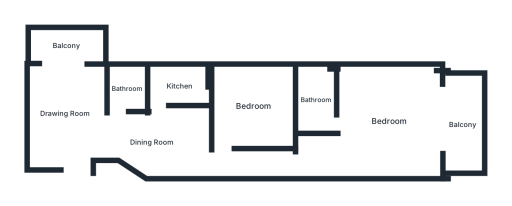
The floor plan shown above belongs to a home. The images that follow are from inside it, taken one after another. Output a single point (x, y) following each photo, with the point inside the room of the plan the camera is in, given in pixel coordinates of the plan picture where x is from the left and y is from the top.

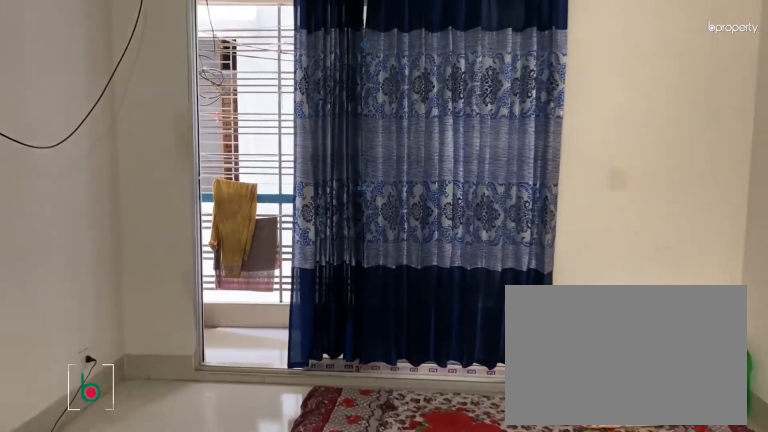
(64, 114)
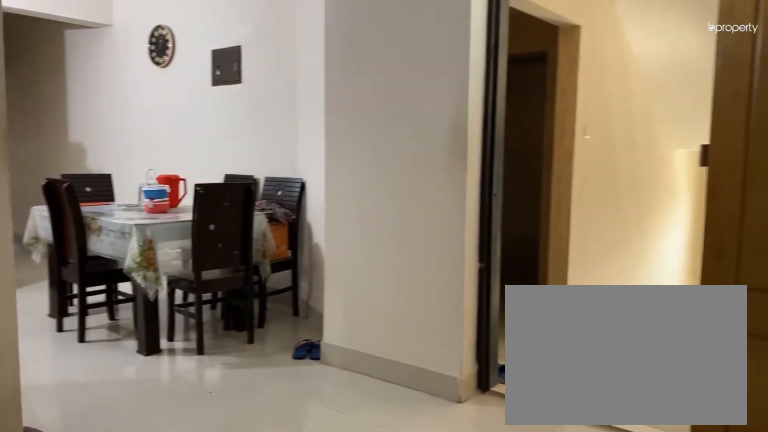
(63, 113)
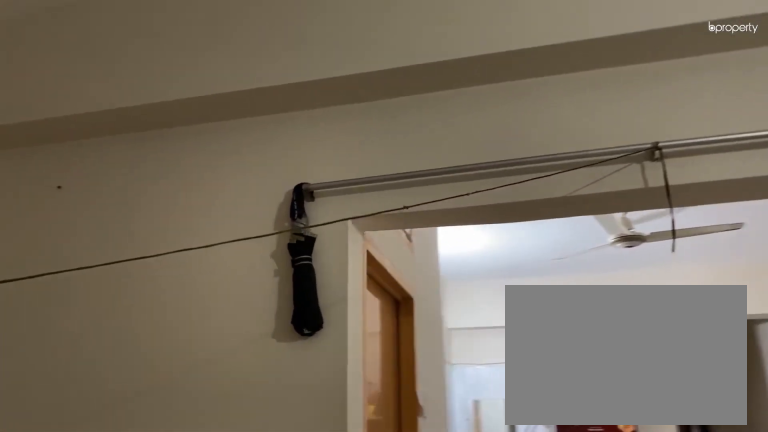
(63, 113)
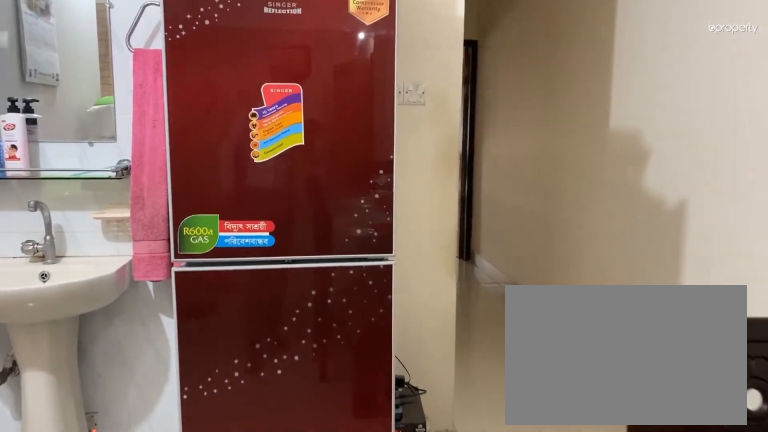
(151, 141)
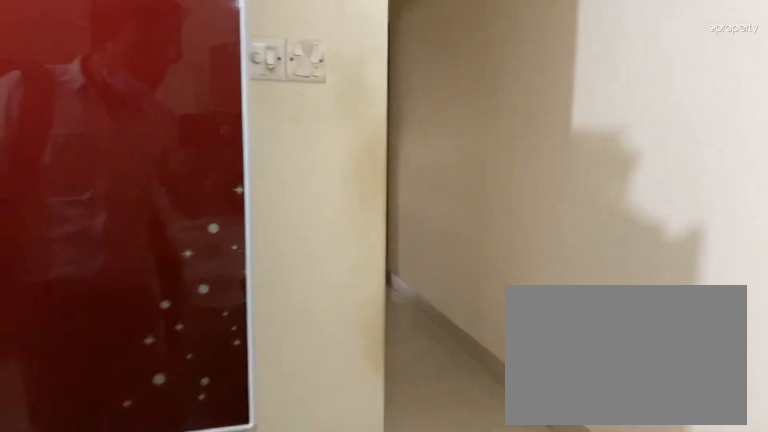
(151, 141)
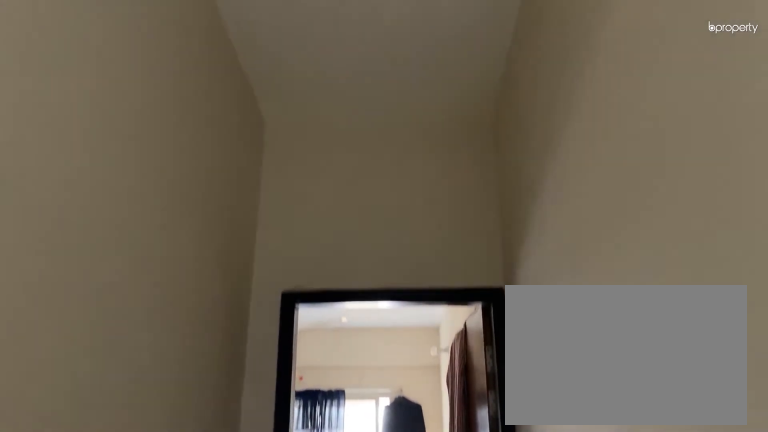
(151, 141)
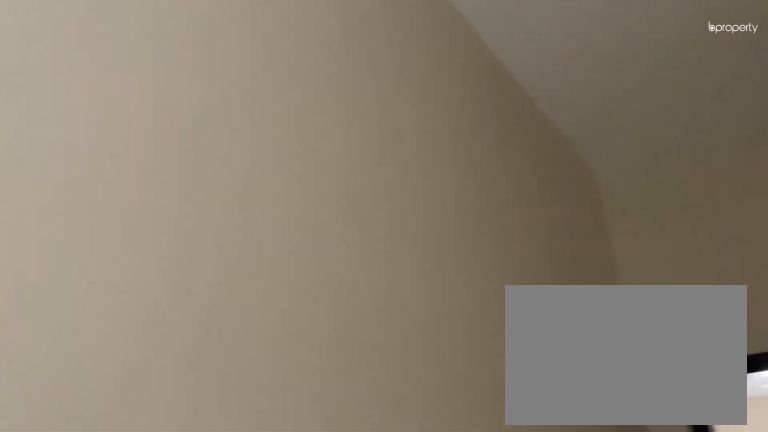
(151, 141)
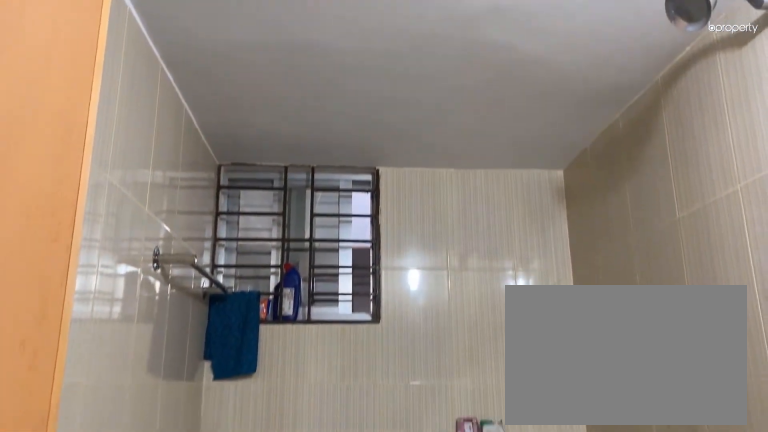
(126, 88)
